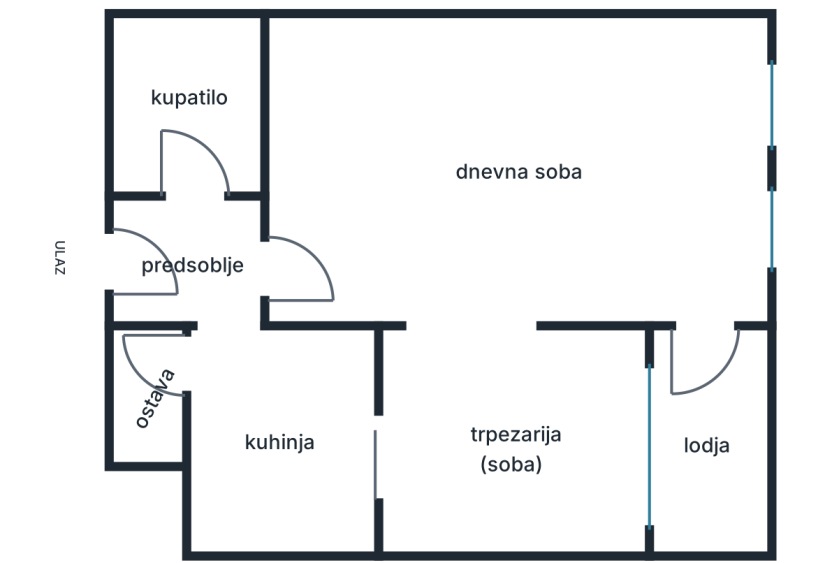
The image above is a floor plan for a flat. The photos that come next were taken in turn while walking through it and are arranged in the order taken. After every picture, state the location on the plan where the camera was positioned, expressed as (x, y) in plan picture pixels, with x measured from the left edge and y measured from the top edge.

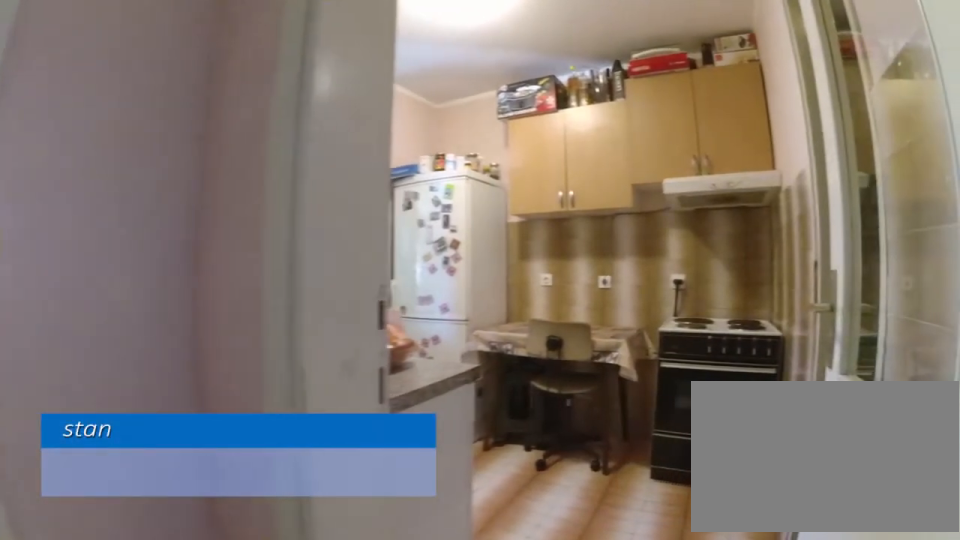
(193, 273)
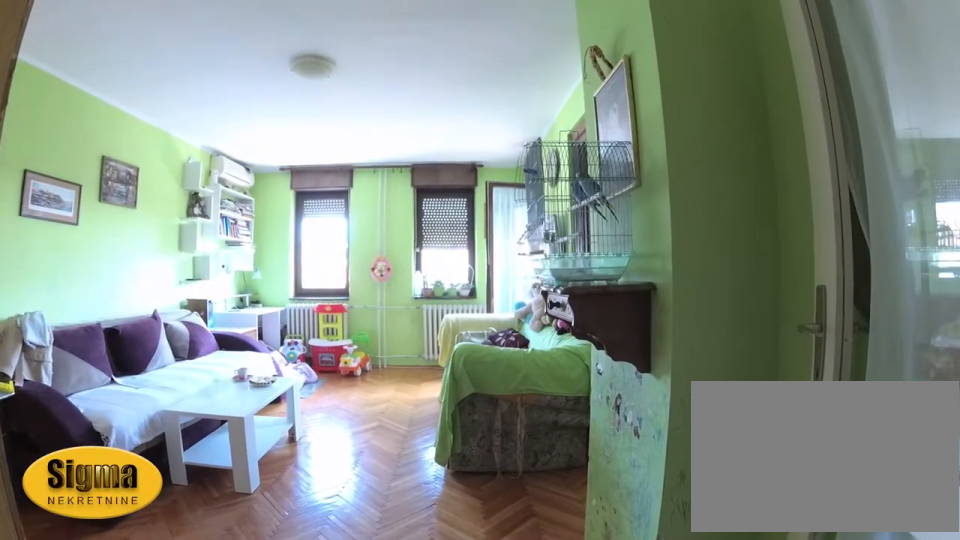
(286, 259)
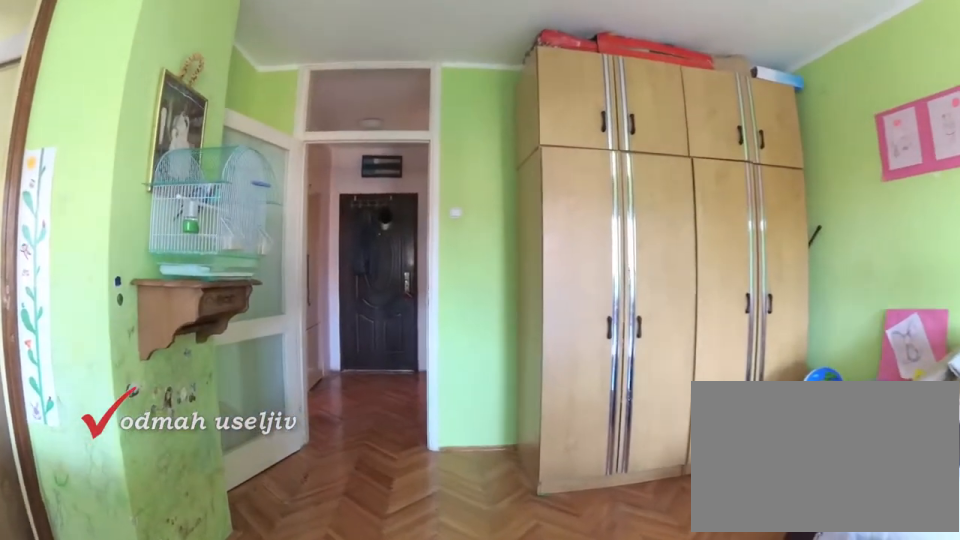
(563, 259)
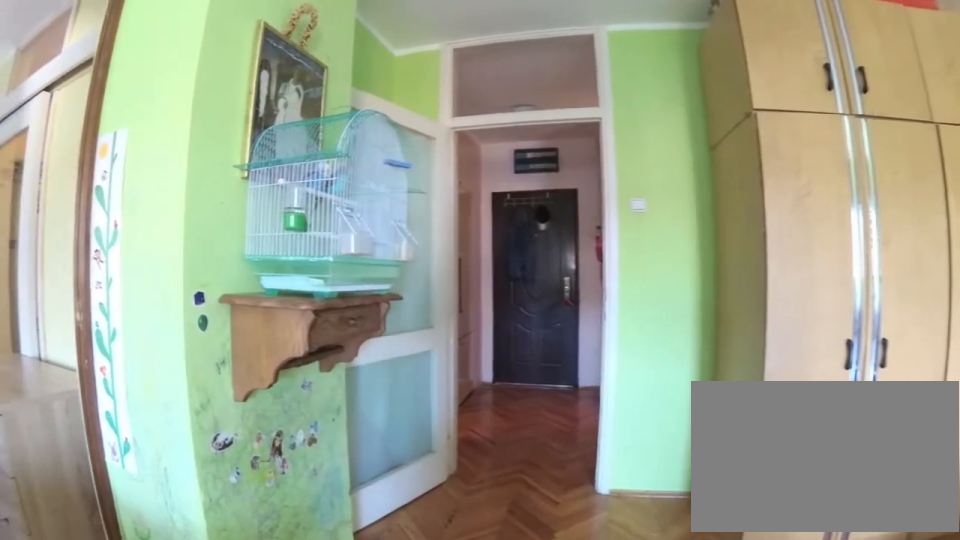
(523, 253)
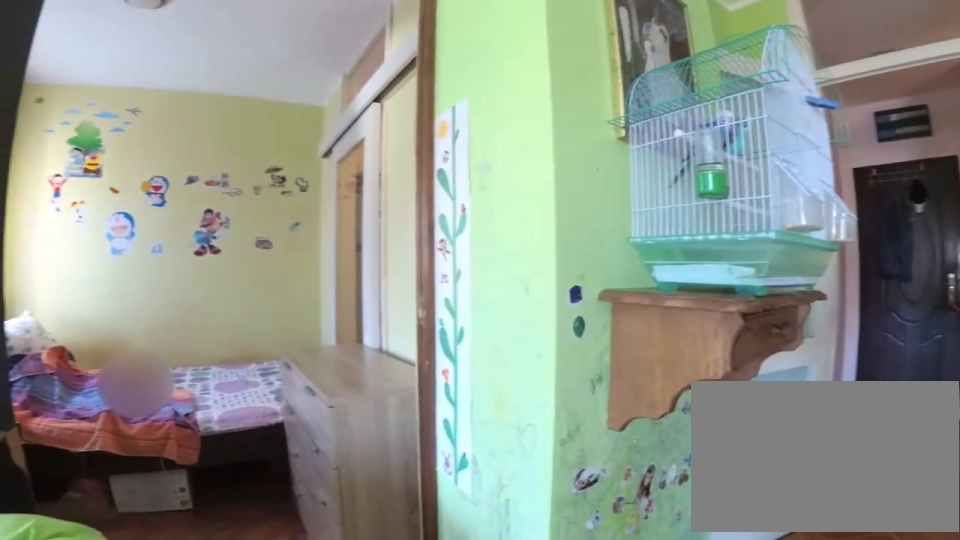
(489, 247)
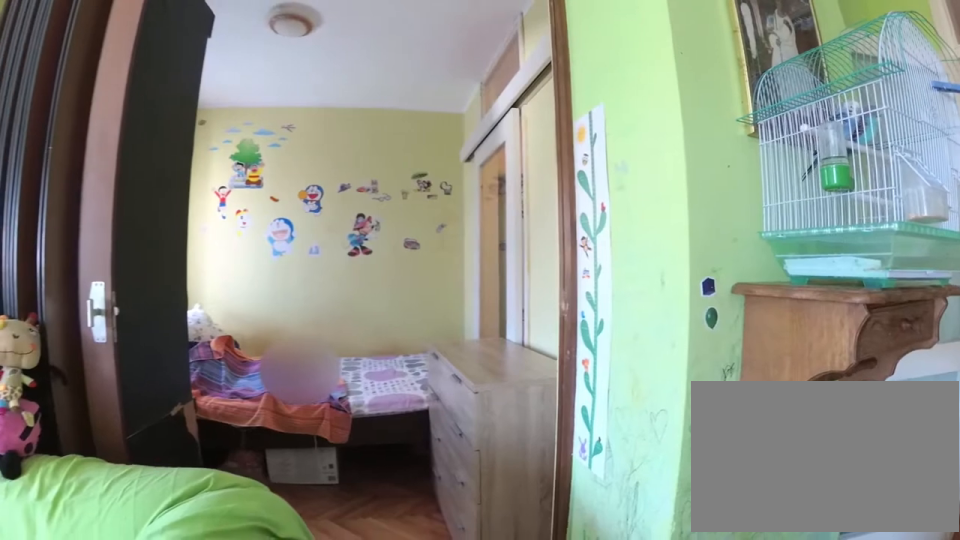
(477, 253)
